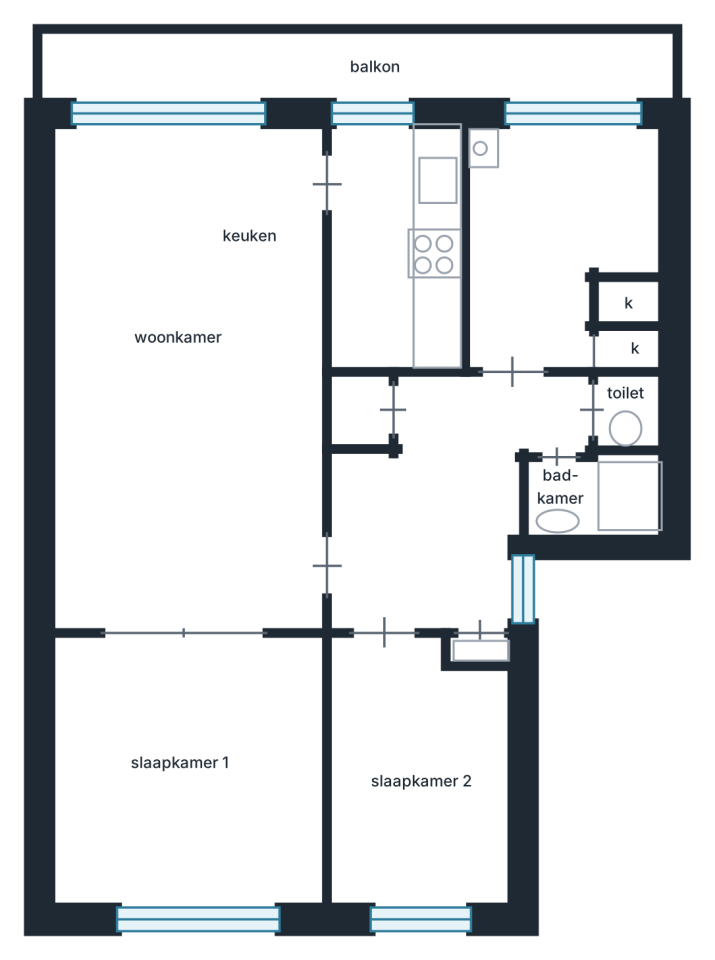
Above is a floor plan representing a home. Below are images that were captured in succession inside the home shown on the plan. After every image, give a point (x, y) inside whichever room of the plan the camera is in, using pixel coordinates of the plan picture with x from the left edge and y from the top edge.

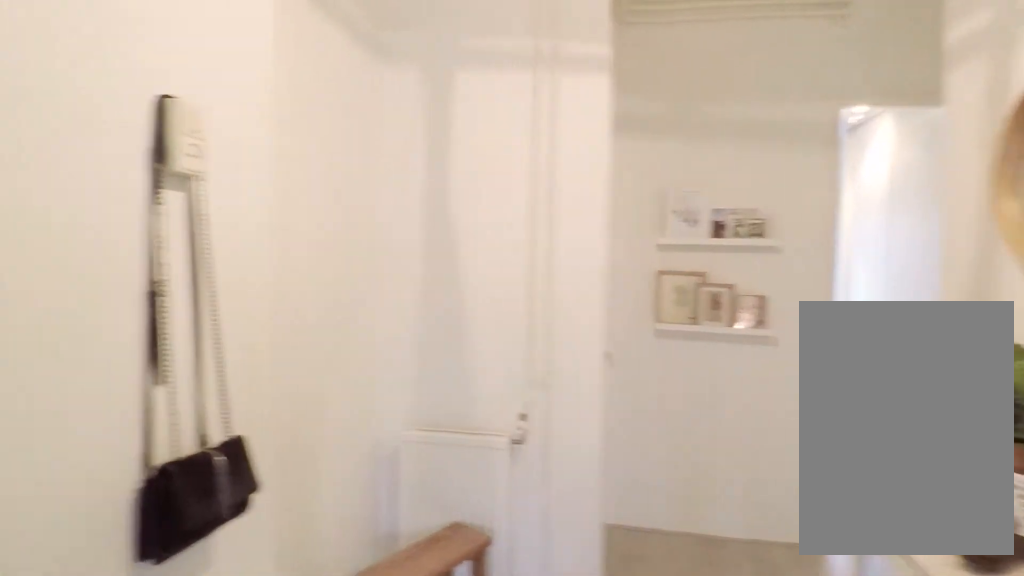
(446, 503)
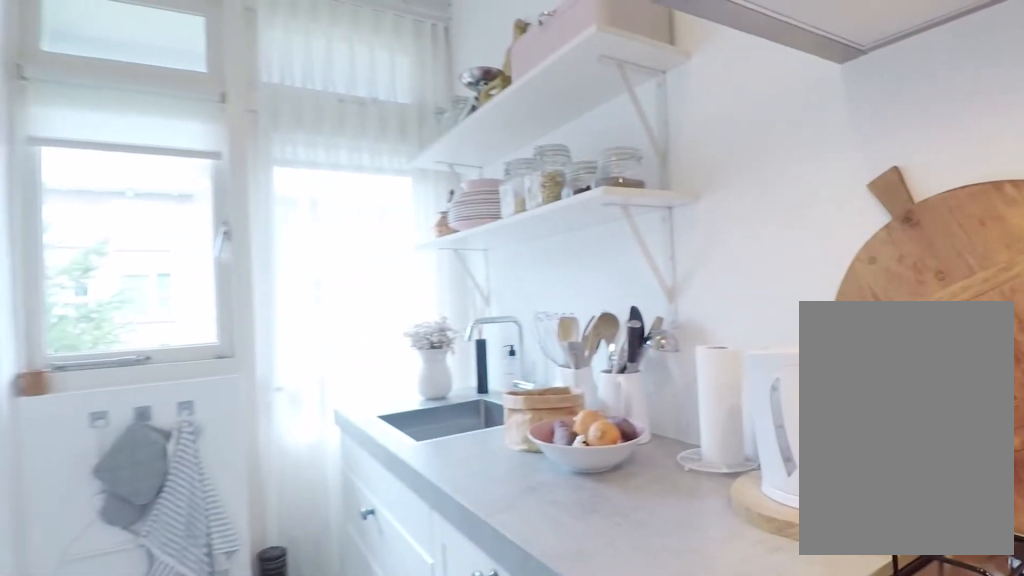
(395, 248)
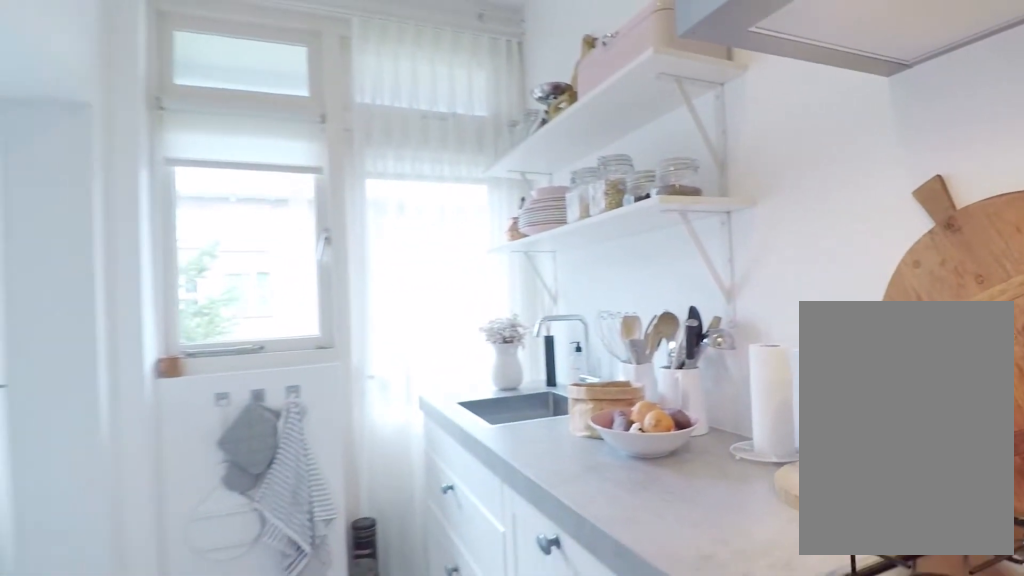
(395, 248)
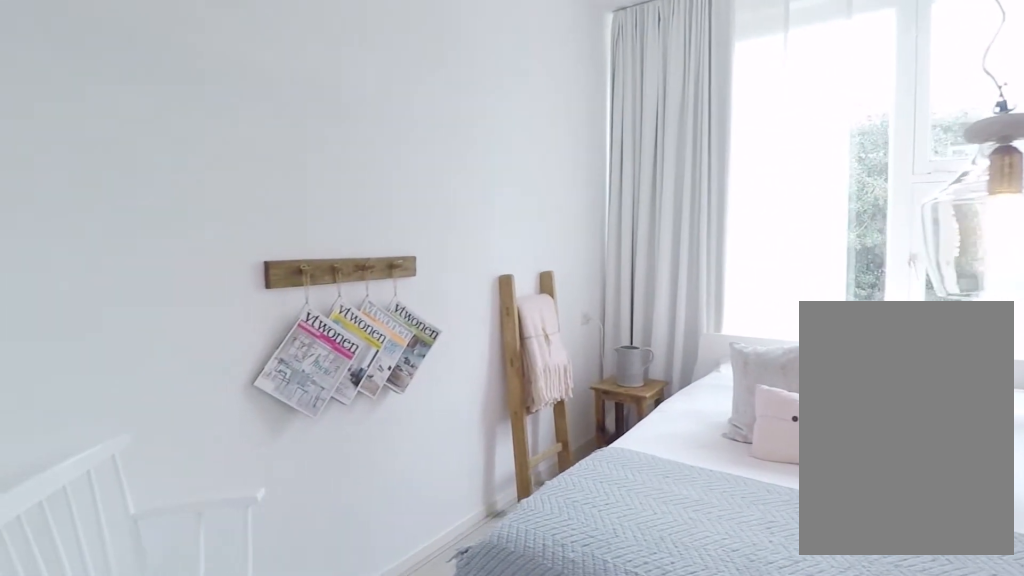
(187, 774)
